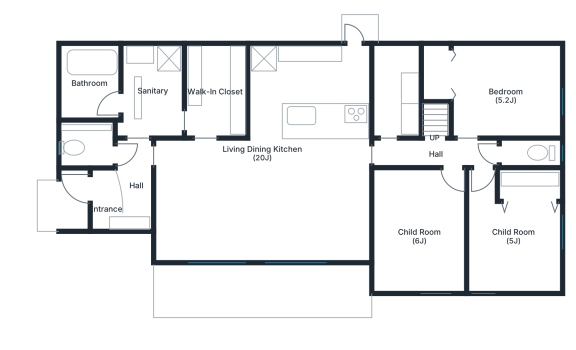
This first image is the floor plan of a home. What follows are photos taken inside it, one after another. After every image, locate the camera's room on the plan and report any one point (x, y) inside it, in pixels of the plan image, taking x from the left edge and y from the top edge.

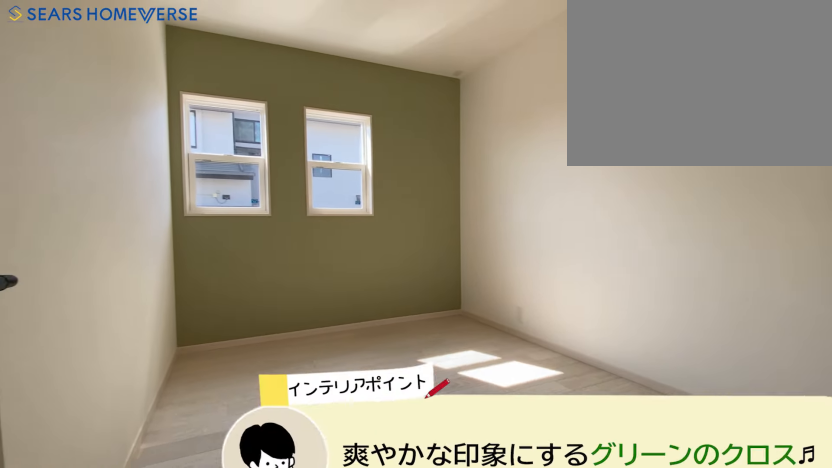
(419, 231)
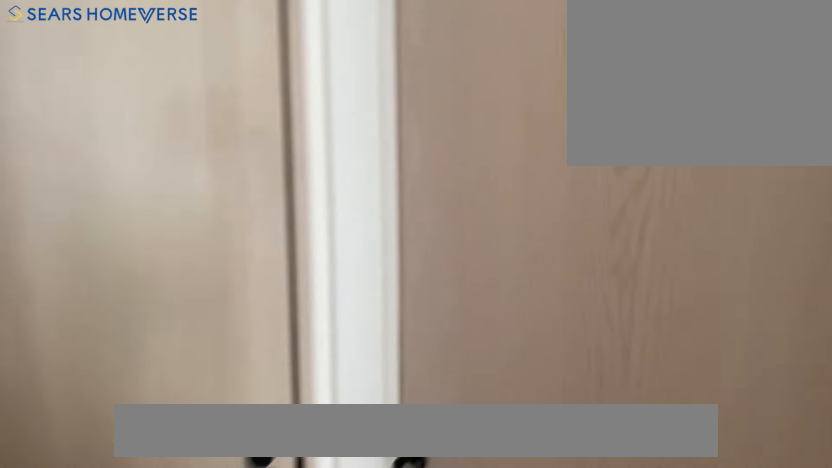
(521, 231)
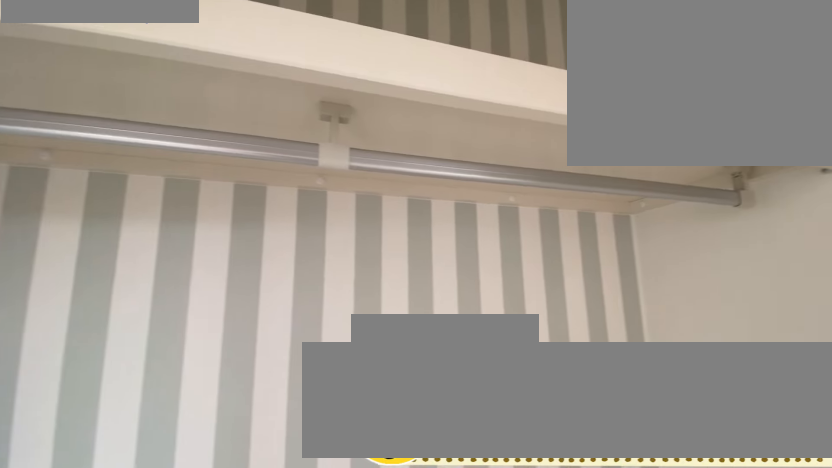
(521, 231)
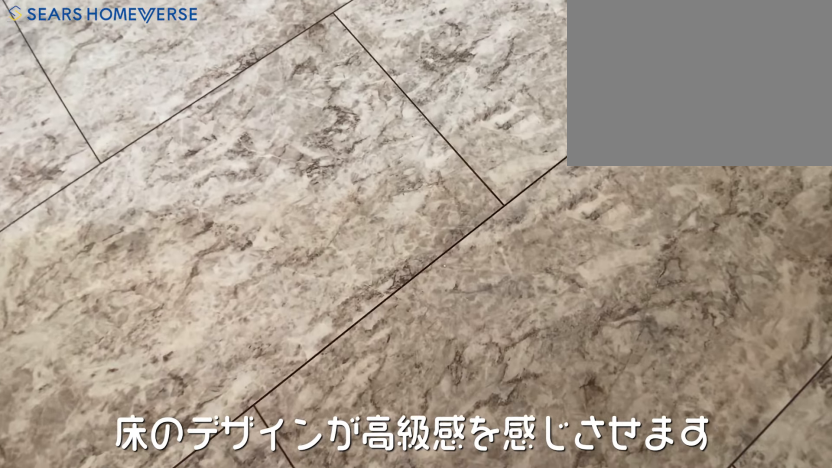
(152, 96)
